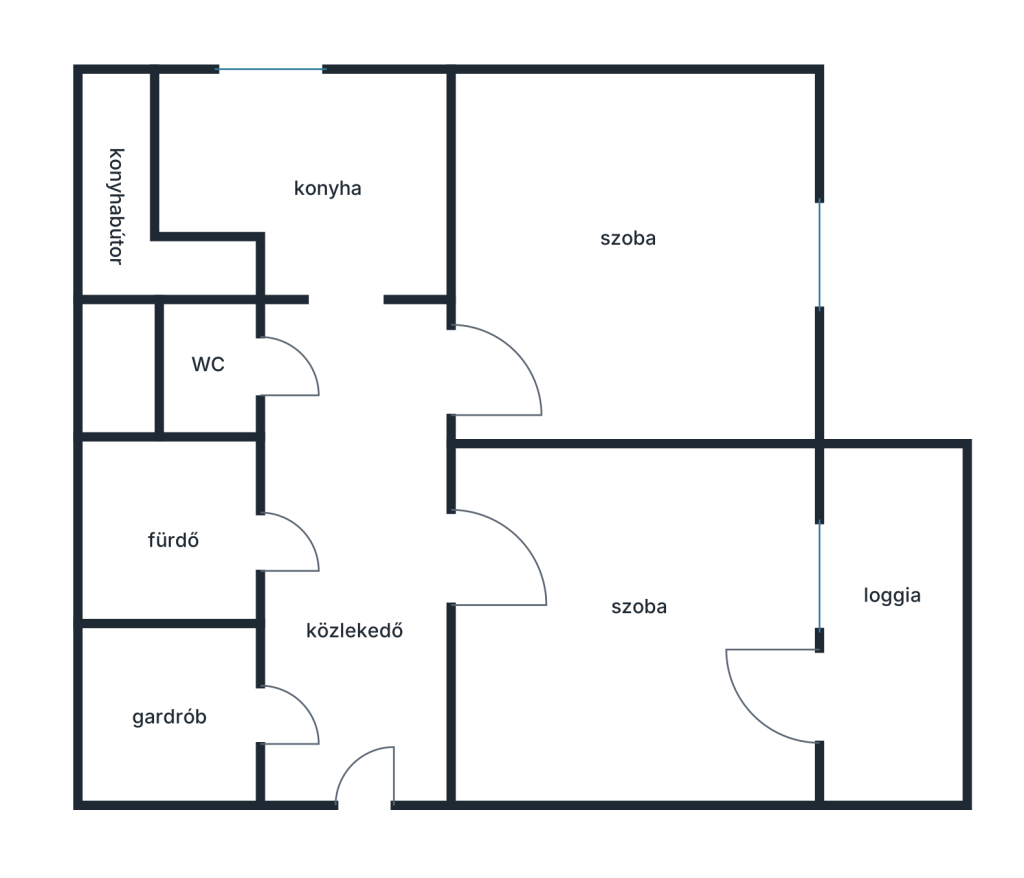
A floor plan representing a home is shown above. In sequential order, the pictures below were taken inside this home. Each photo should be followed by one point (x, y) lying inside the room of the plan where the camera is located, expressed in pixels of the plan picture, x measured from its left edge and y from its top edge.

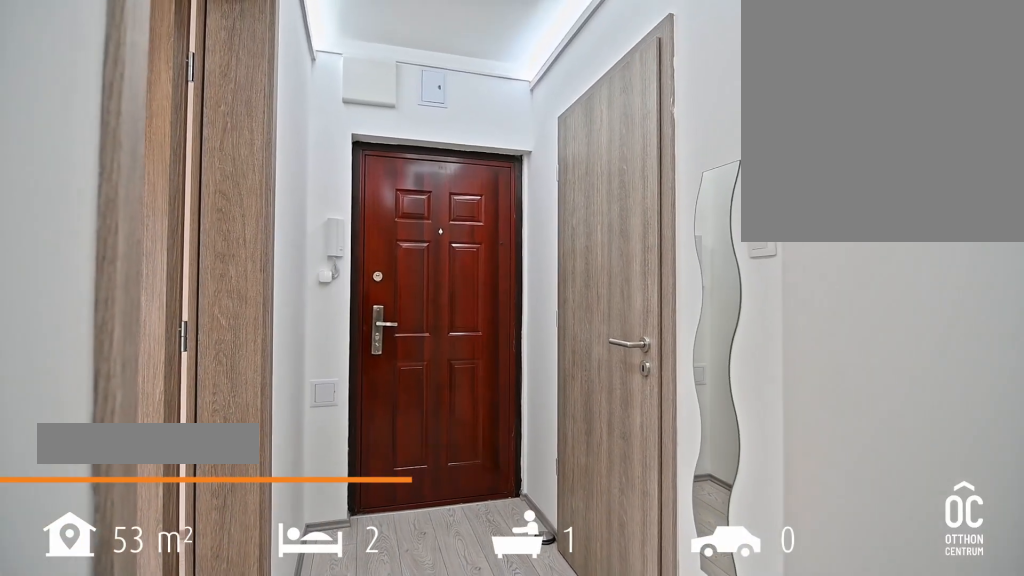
(364, 717)
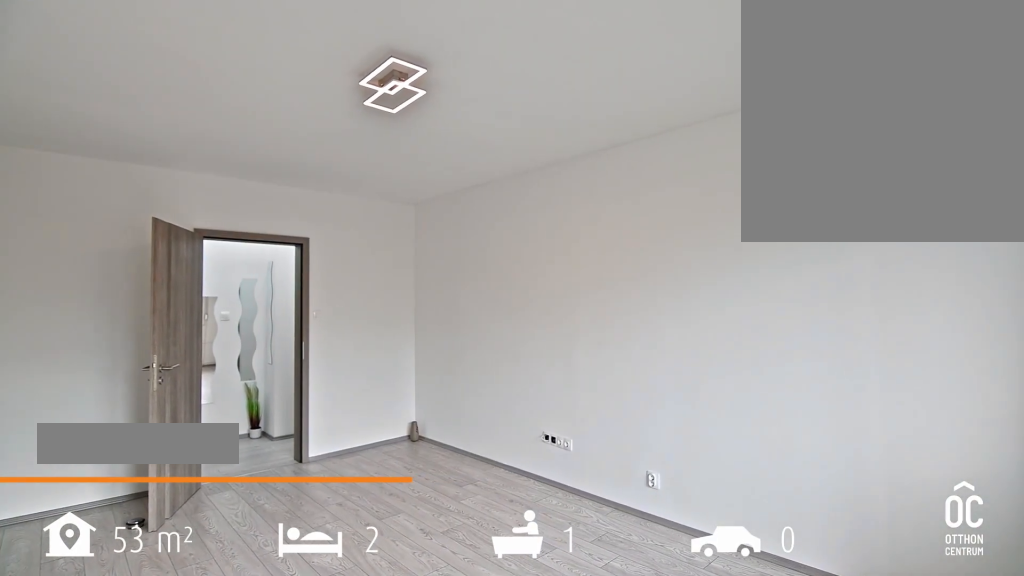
(653, 630)
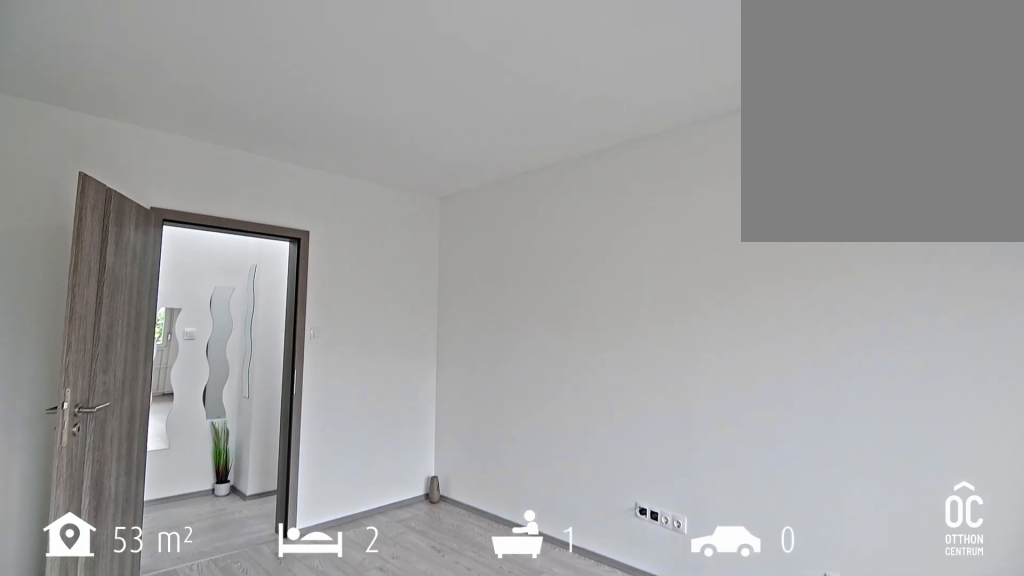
(653, 630)
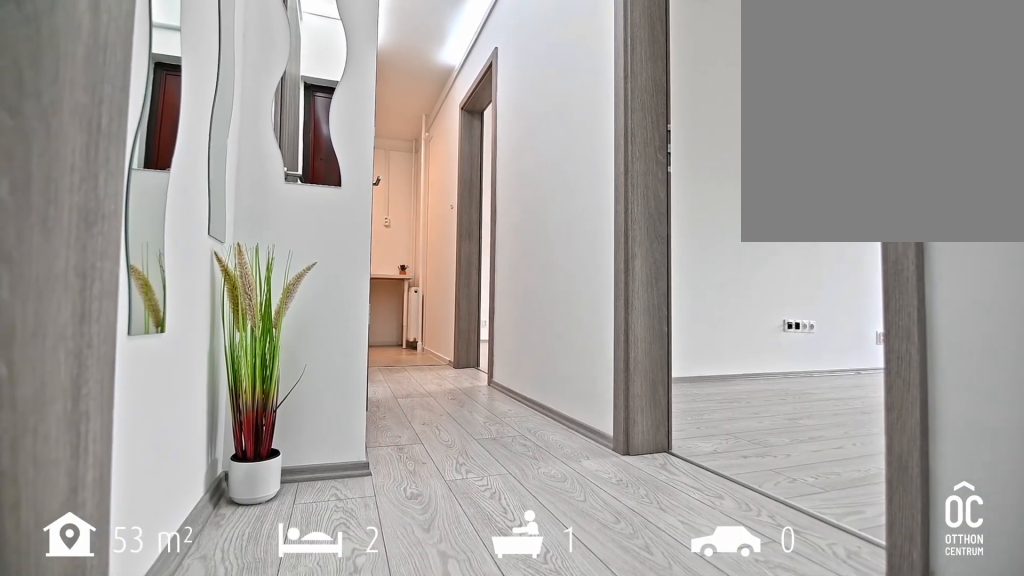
(365, 717)
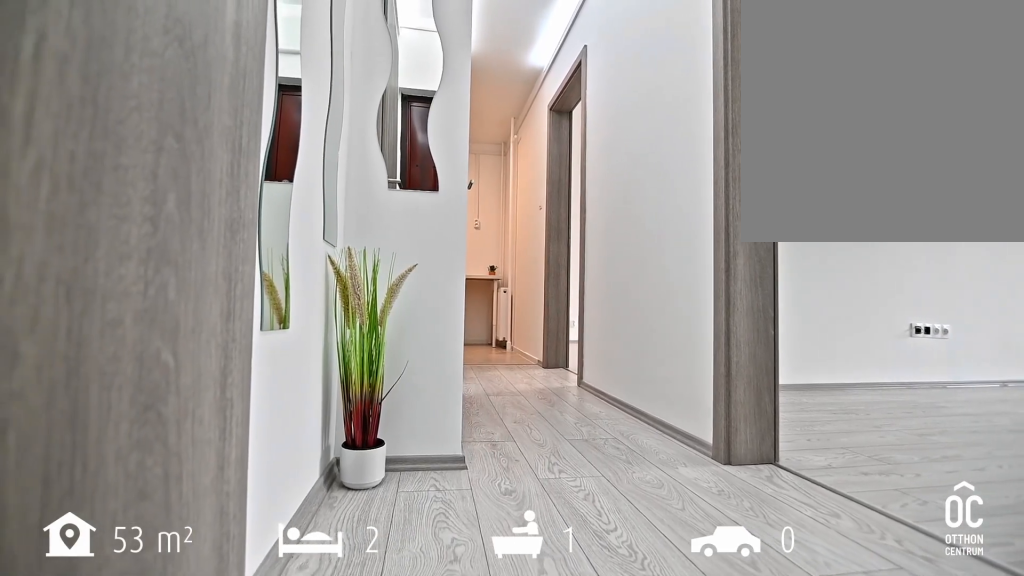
(364, 717)
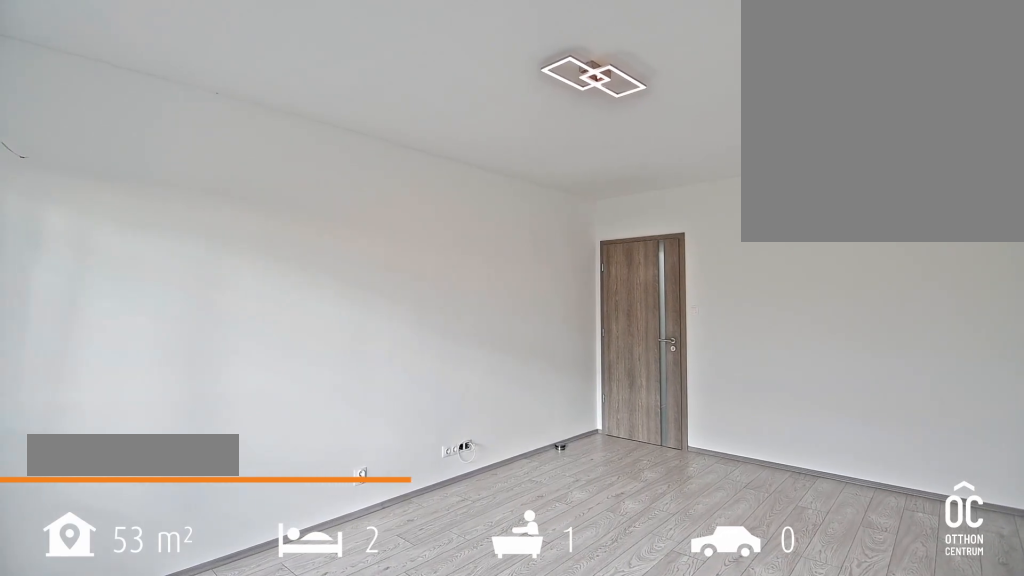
(627, 274)
